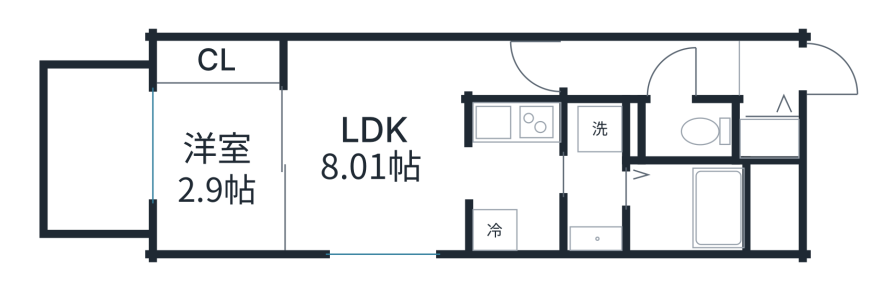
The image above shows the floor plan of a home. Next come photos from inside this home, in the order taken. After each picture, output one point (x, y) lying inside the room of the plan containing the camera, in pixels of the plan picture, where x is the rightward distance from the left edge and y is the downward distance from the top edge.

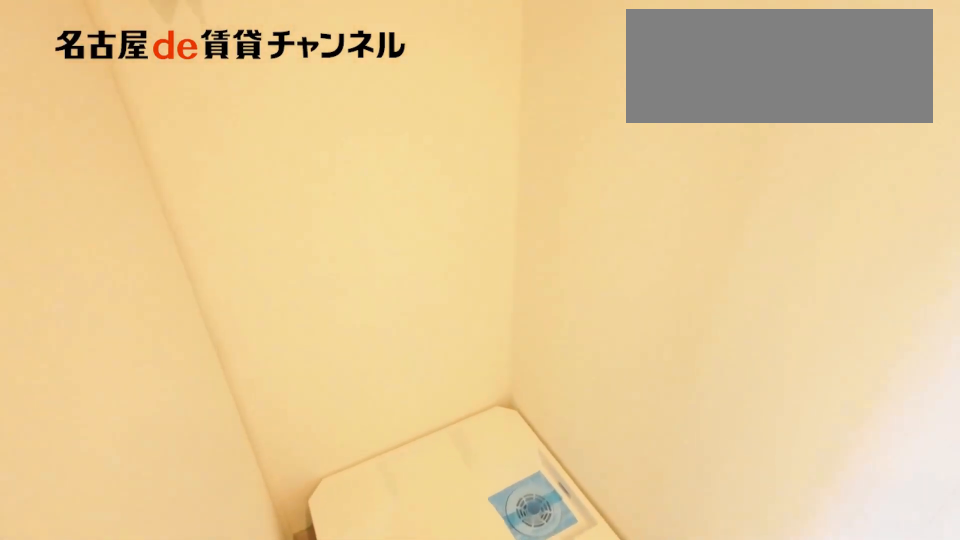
(593, 131)
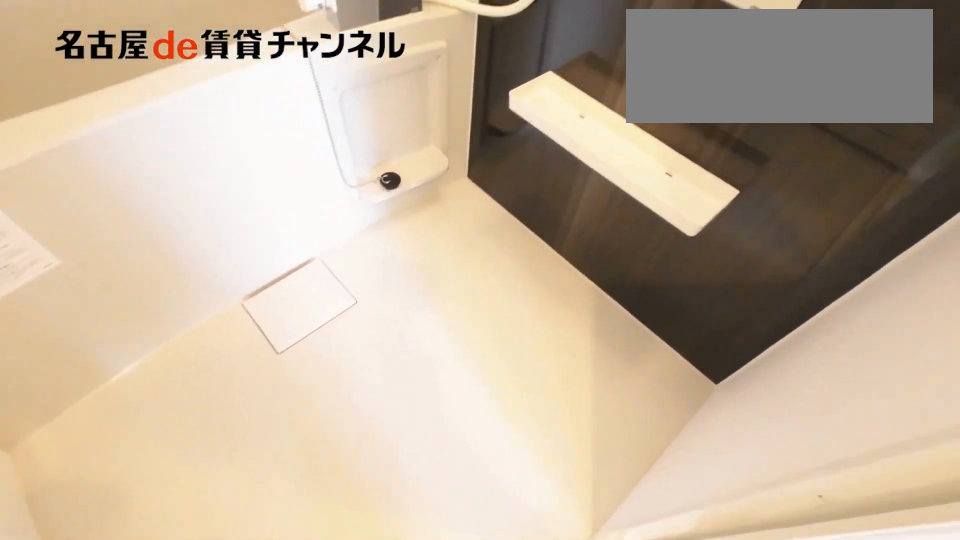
(688, 213)
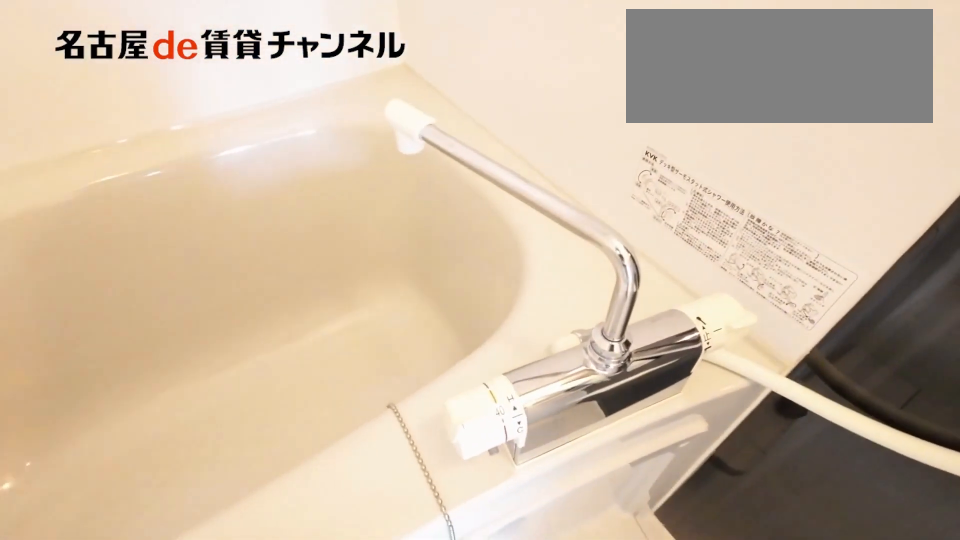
(688, 213)
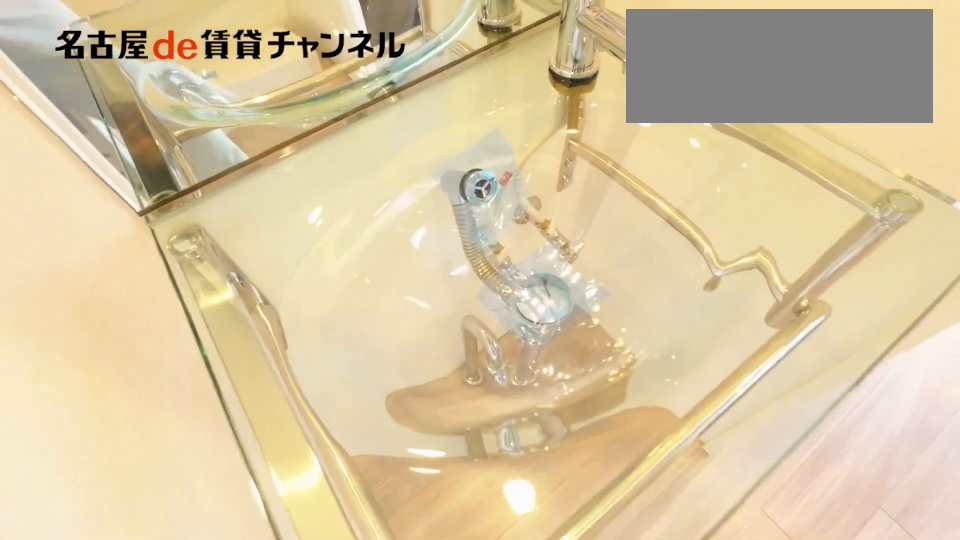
(596, 231)
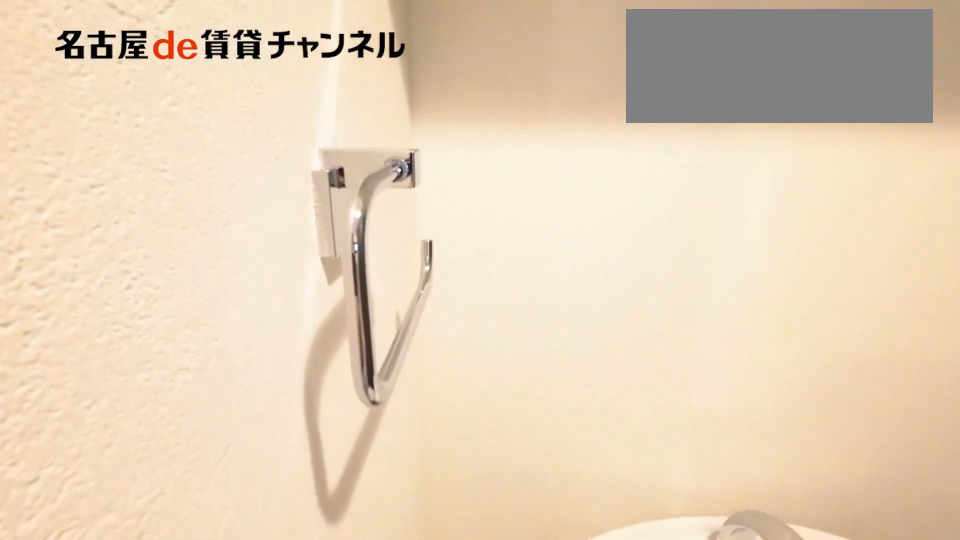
(683, 135)
